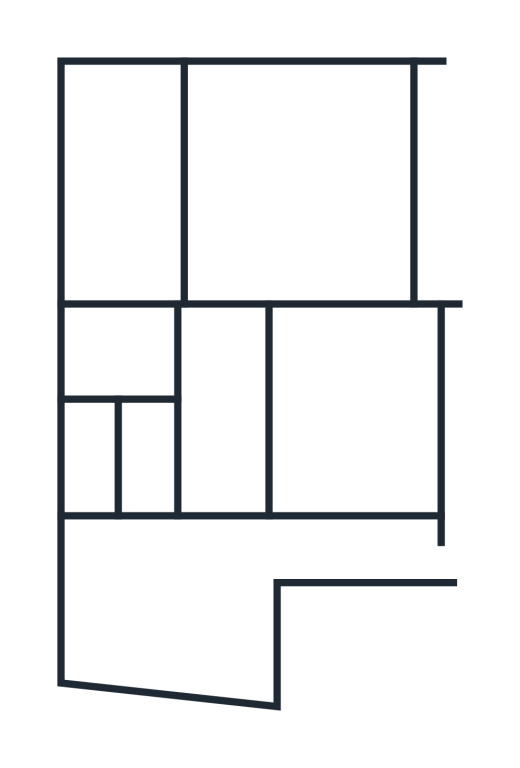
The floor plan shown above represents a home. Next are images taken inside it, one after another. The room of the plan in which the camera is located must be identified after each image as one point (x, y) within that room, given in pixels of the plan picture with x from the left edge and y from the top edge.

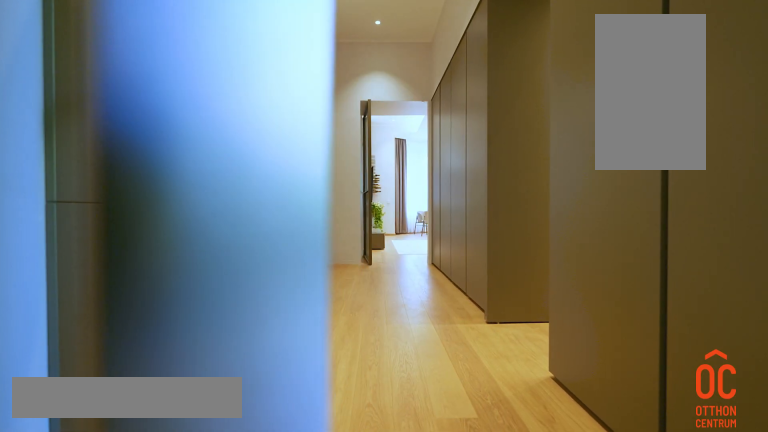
(225, 432)
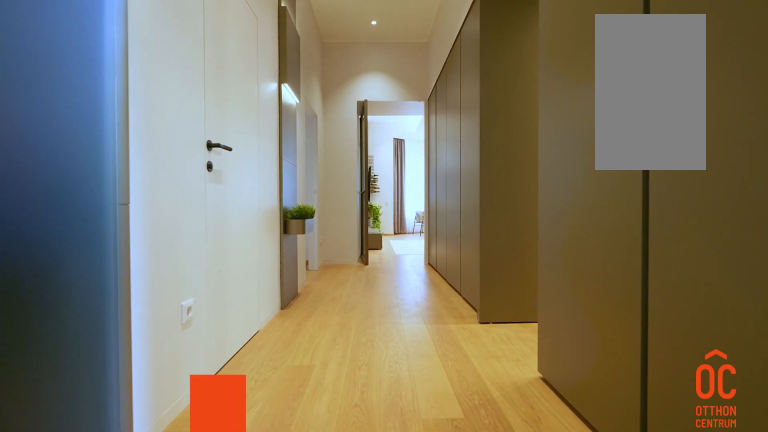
(225, 432)
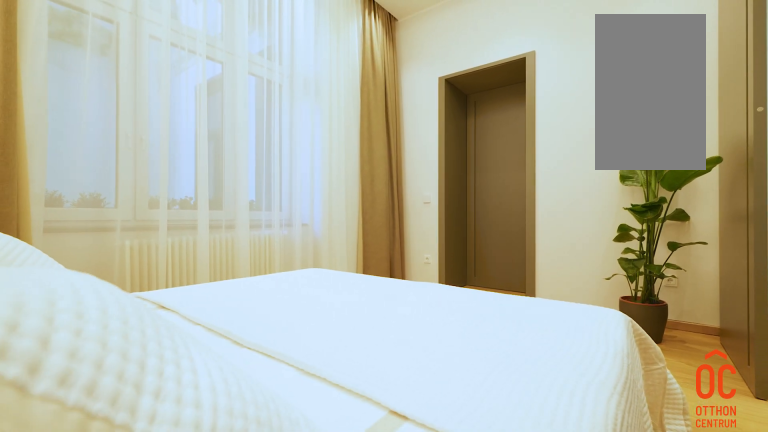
(344, 409)
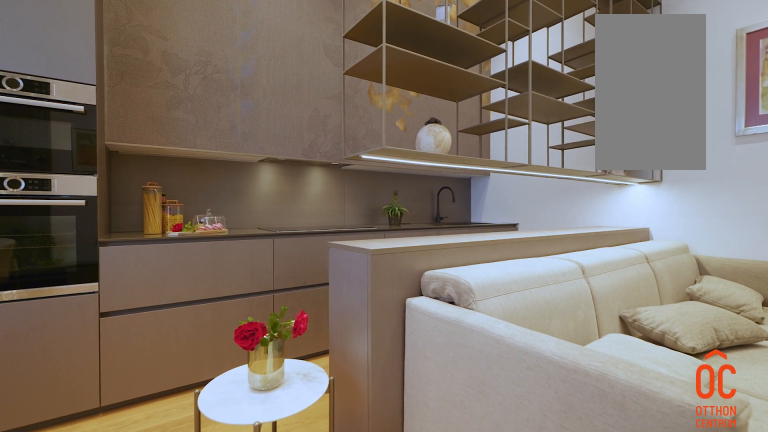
(308, 193)
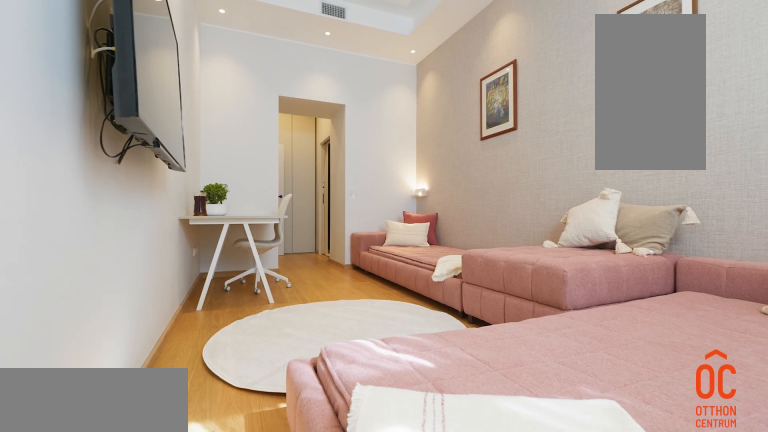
(125, 192)
